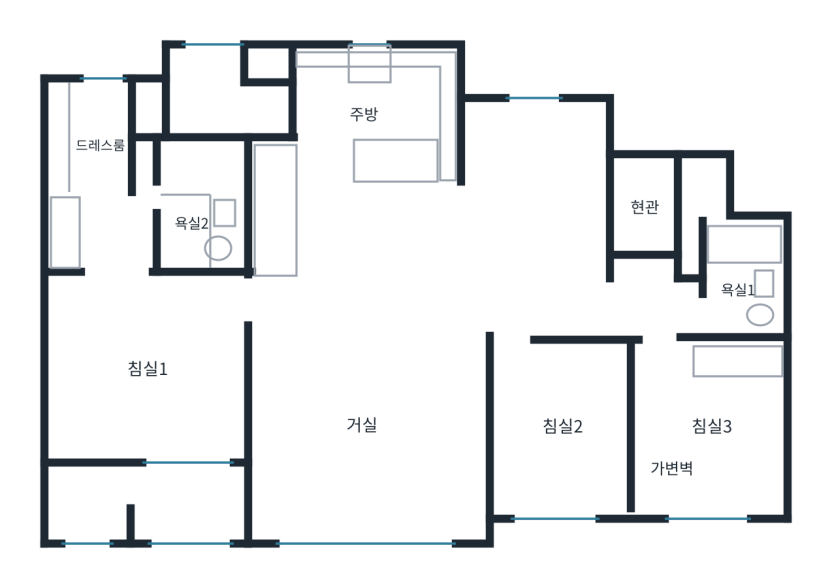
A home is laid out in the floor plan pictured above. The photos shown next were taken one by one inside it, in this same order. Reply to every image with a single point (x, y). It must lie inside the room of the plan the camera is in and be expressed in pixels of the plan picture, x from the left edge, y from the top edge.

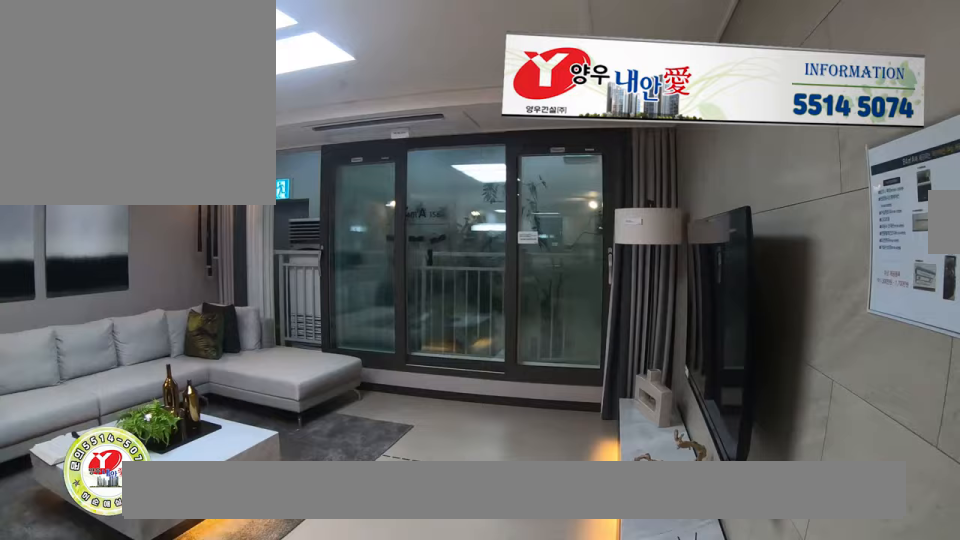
(364, 451)
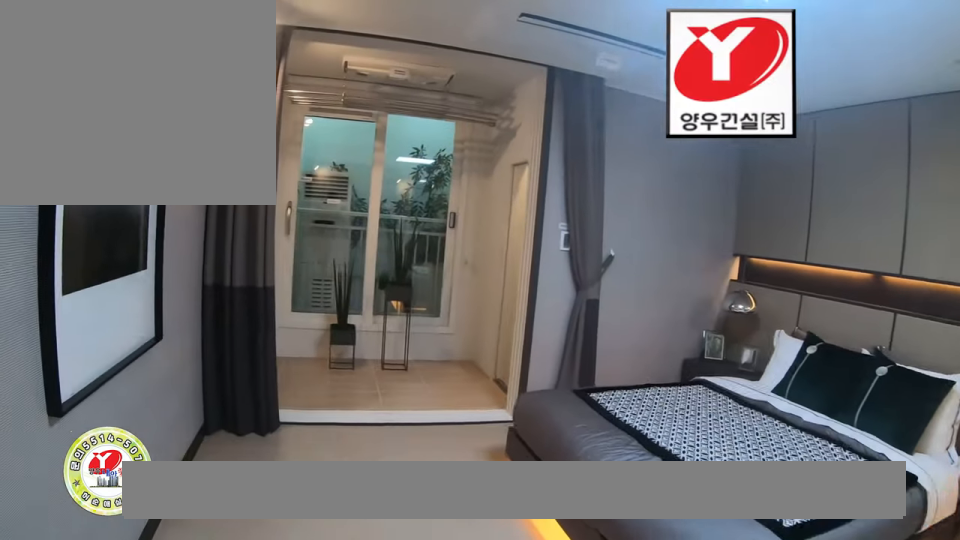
(148, 395)
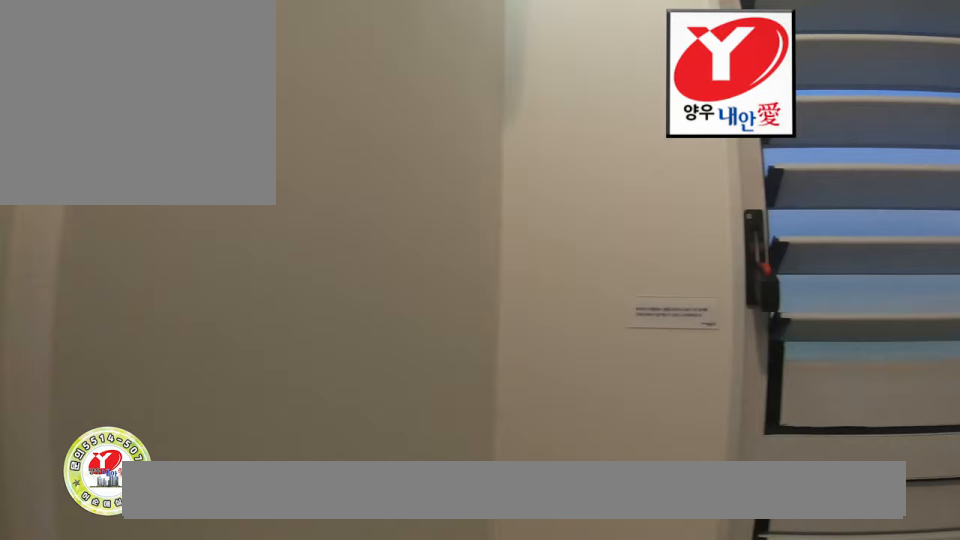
(88, 517)
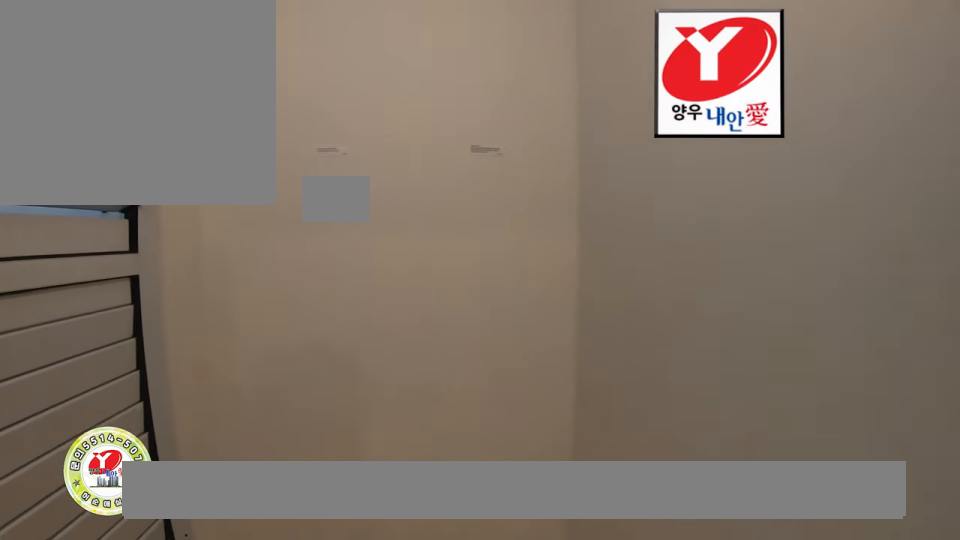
(88, 517)
